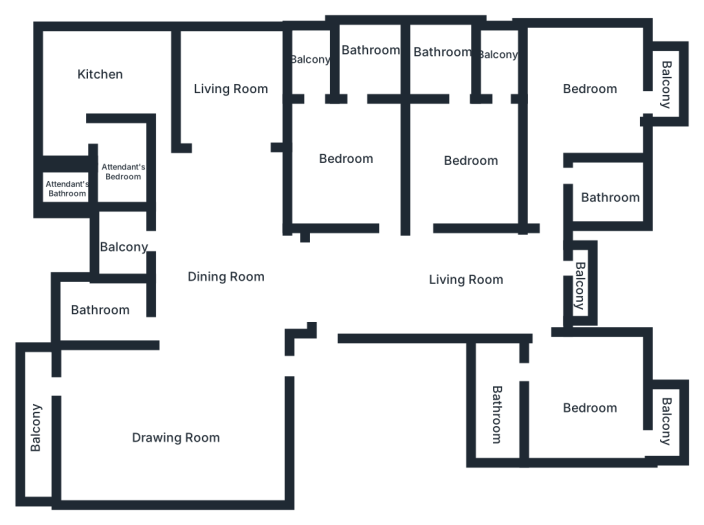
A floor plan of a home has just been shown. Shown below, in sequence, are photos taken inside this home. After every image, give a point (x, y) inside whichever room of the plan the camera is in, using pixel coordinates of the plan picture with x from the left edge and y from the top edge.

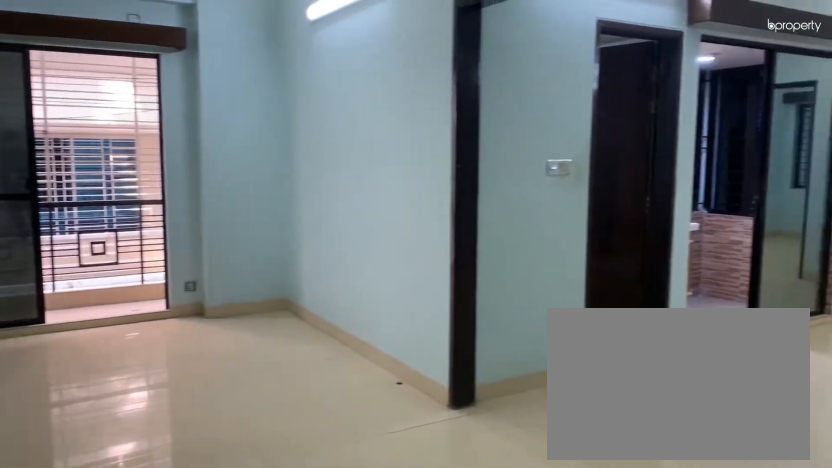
(175, 420)
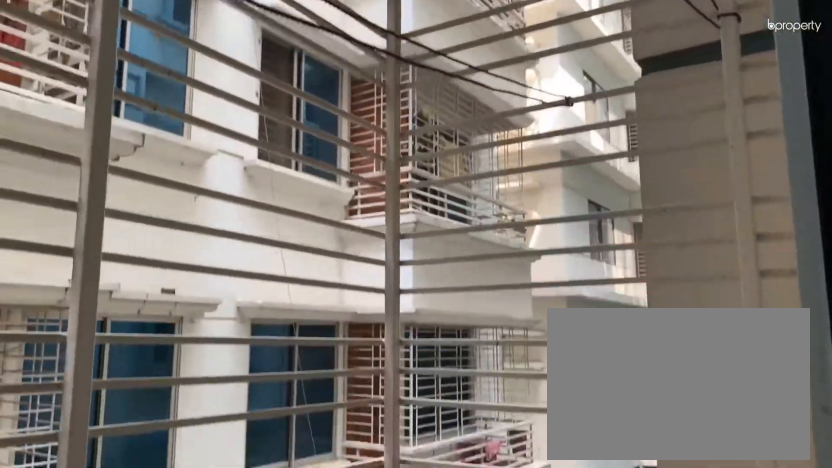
(33, 430)
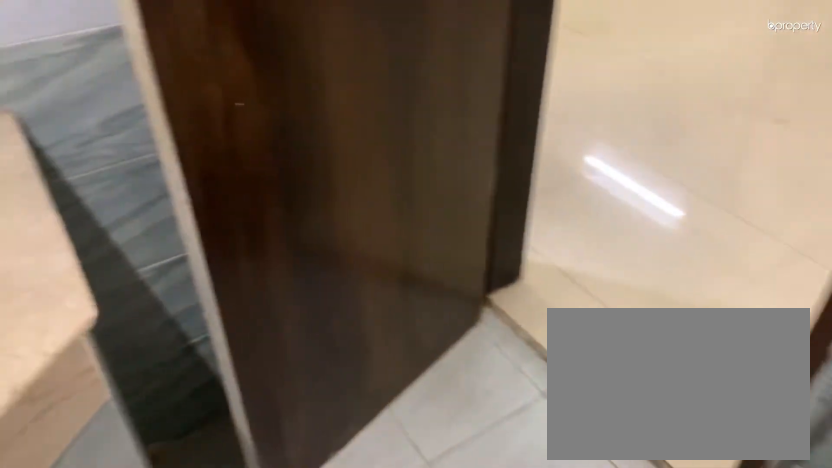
(110, 313)
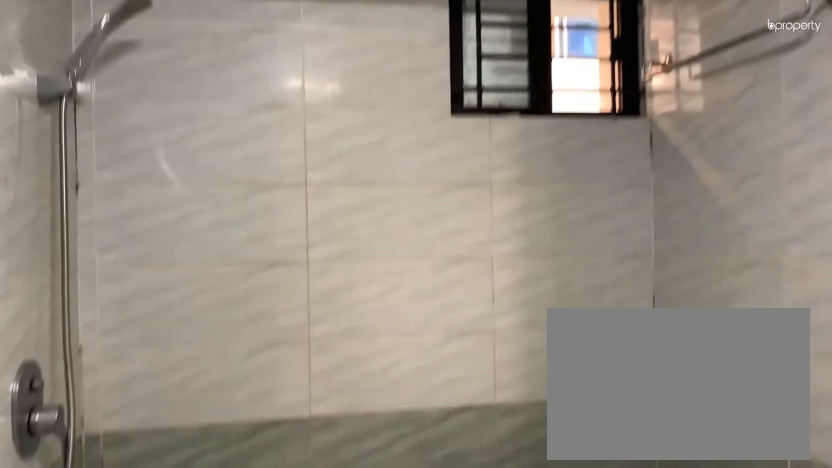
(110, 313)
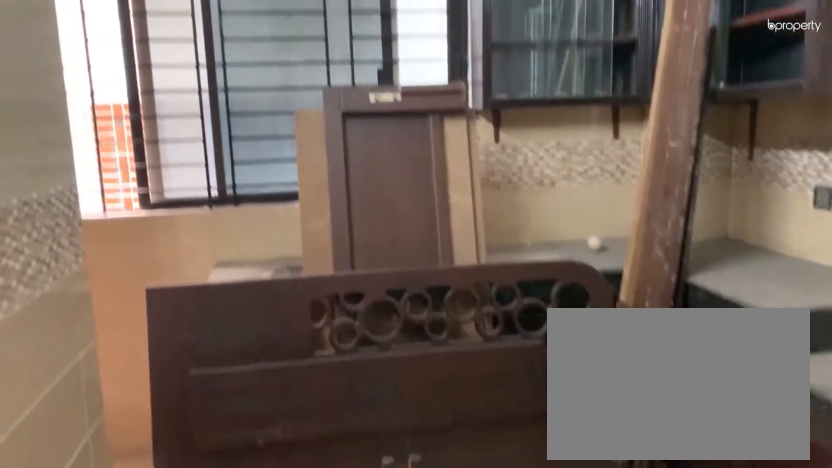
(96, 69)
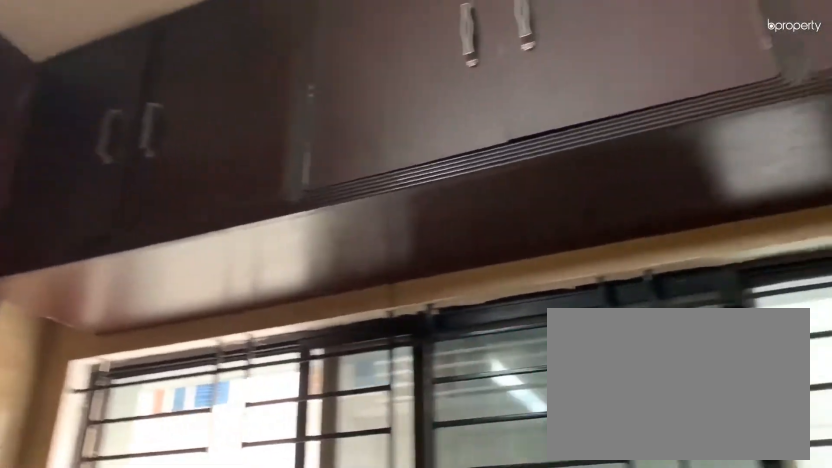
(96, 69)
